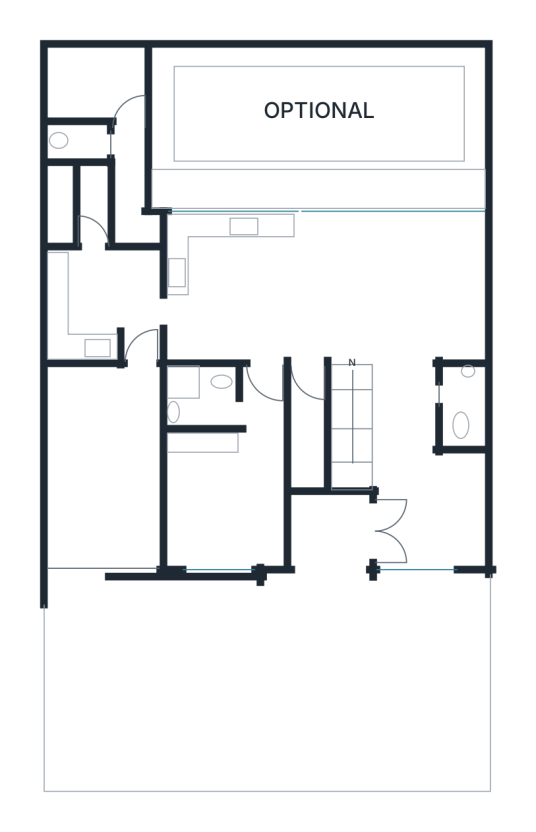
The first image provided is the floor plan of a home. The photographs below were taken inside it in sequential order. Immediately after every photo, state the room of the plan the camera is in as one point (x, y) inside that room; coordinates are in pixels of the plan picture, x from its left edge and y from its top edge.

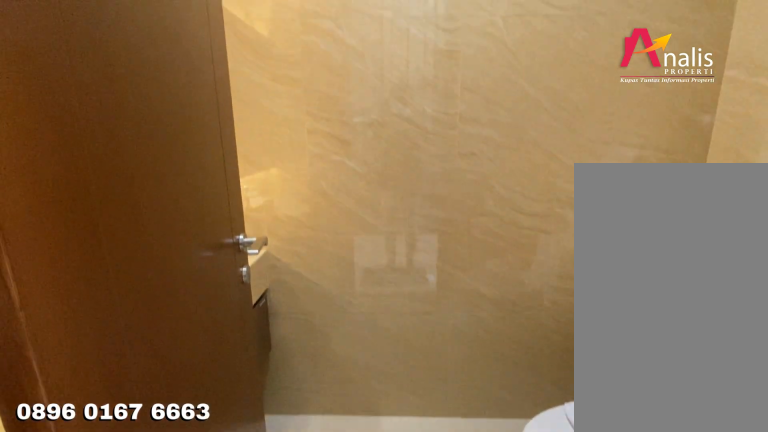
(462, 406)
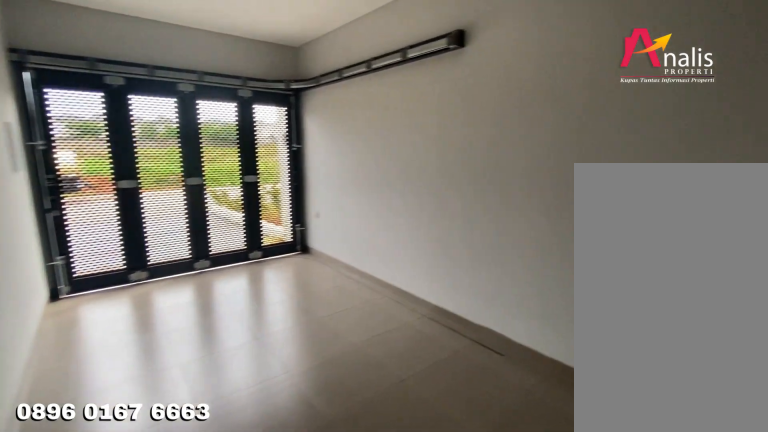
(103, 468)
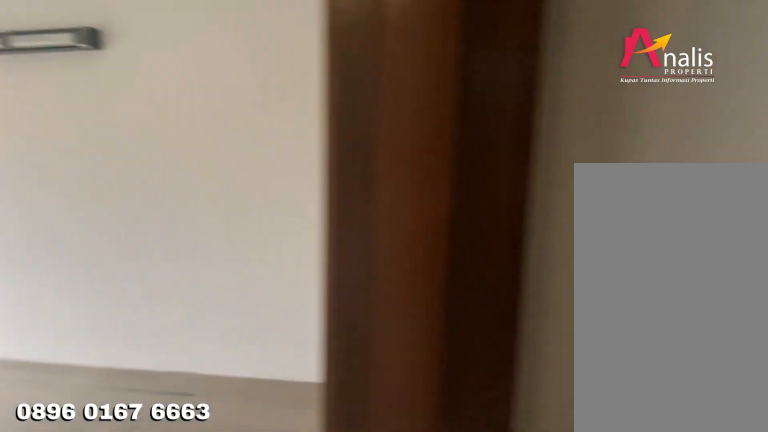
(103, 468)
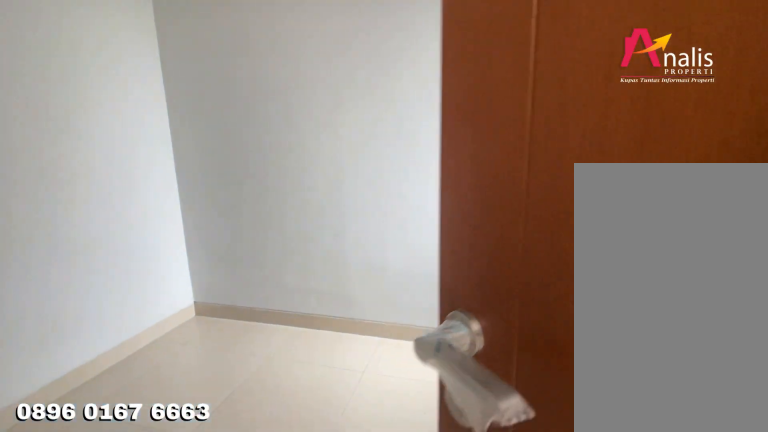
(100, 222)
